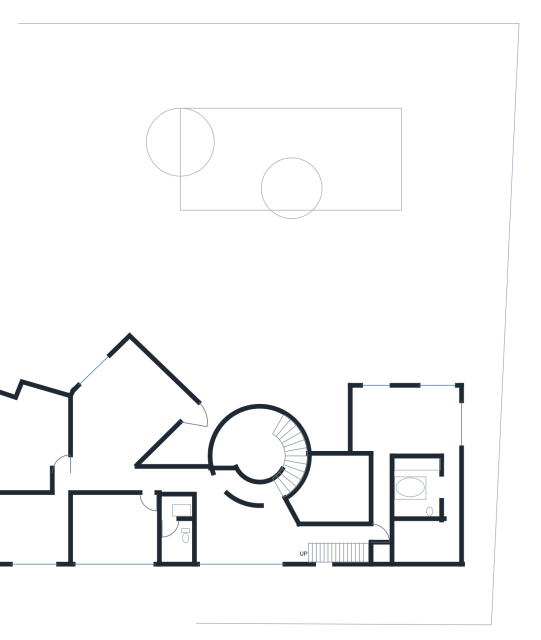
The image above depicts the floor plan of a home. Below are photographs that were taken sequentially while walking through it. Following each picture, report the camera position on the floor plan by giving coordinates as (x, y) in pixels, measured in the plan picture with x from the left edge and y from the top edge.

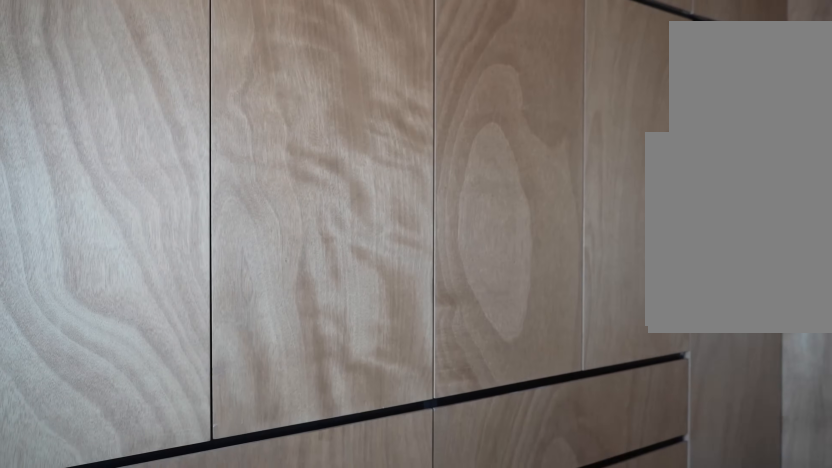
(422, 544)
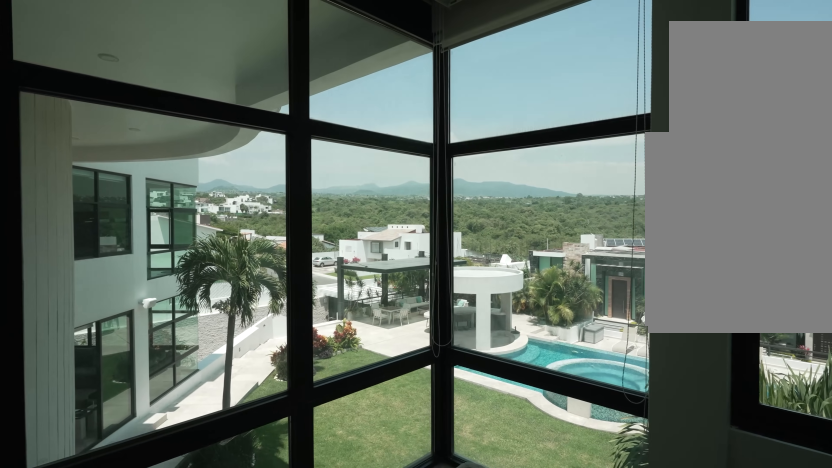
(397, 400)
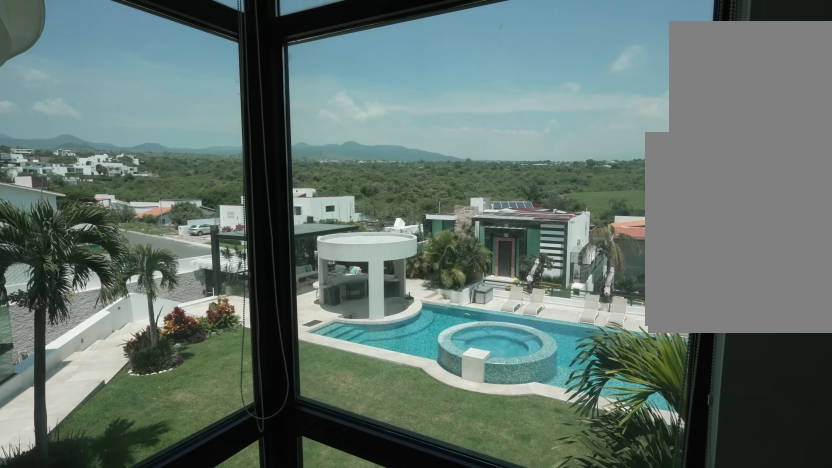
(396, 400)
